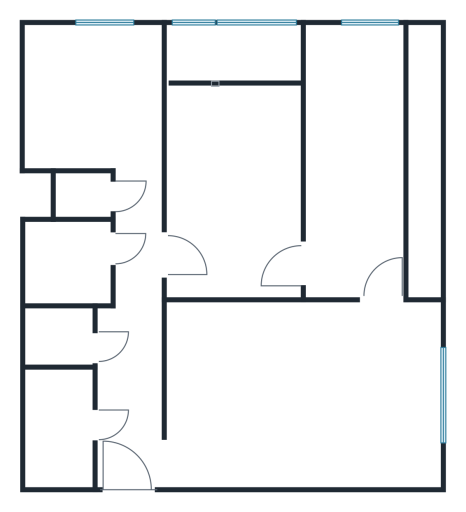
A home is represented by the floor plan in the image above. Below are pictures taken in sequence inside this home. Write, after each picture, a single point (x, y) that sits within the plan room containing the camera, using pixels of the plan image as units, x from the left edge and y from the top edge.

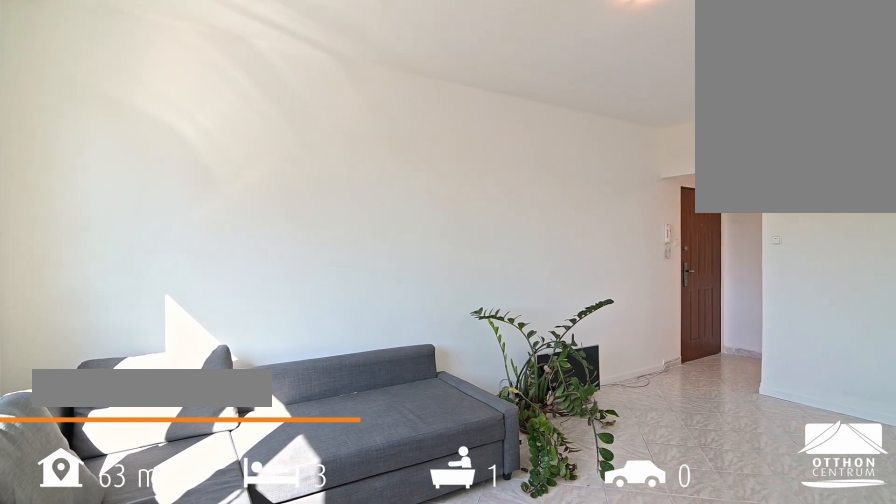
(304, 397)
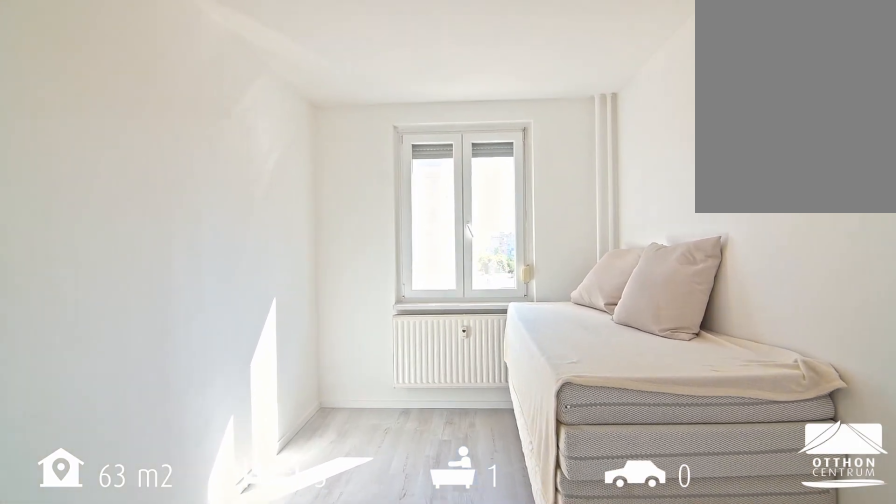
(359, 175)
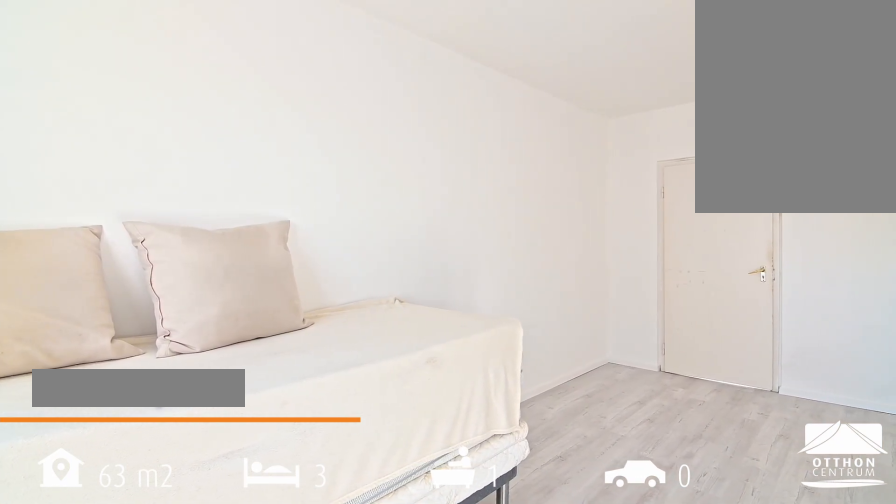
(359, 175)
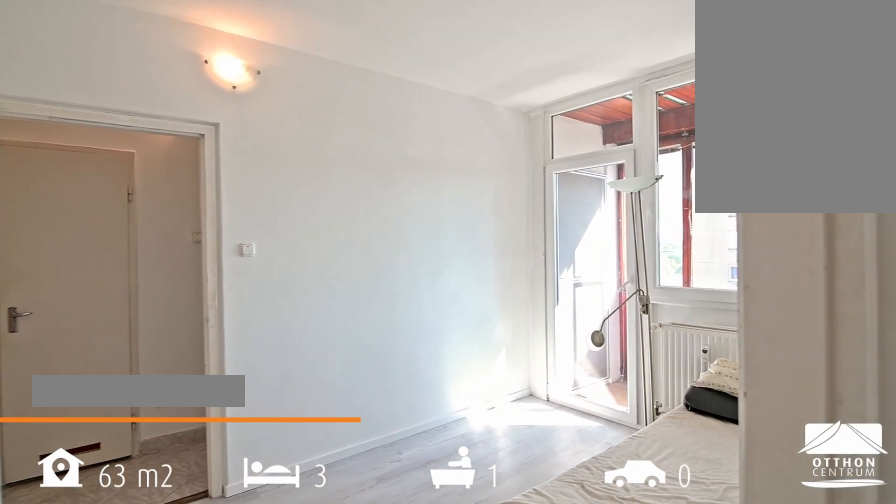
(239, 190)
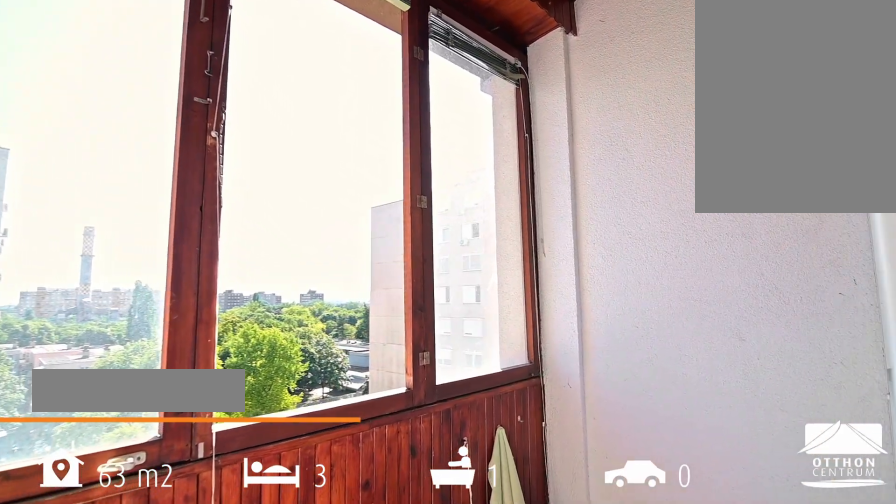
(235, 55)
